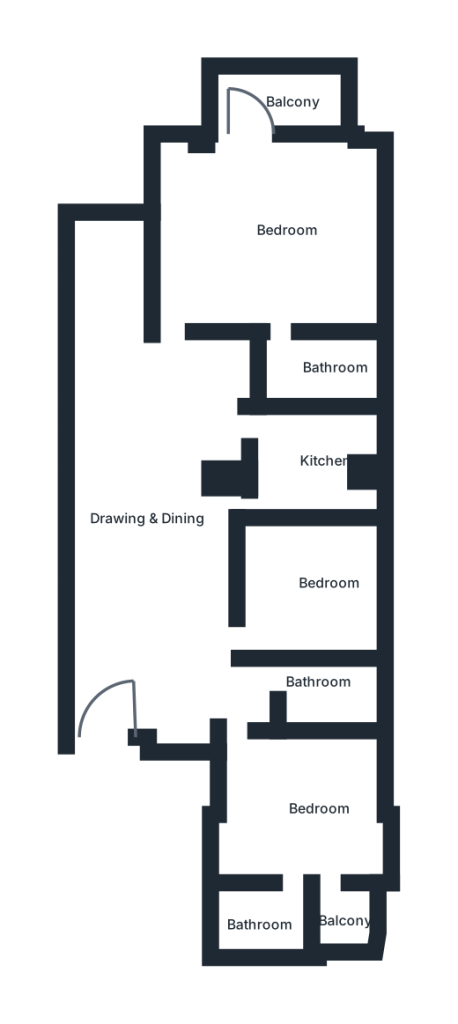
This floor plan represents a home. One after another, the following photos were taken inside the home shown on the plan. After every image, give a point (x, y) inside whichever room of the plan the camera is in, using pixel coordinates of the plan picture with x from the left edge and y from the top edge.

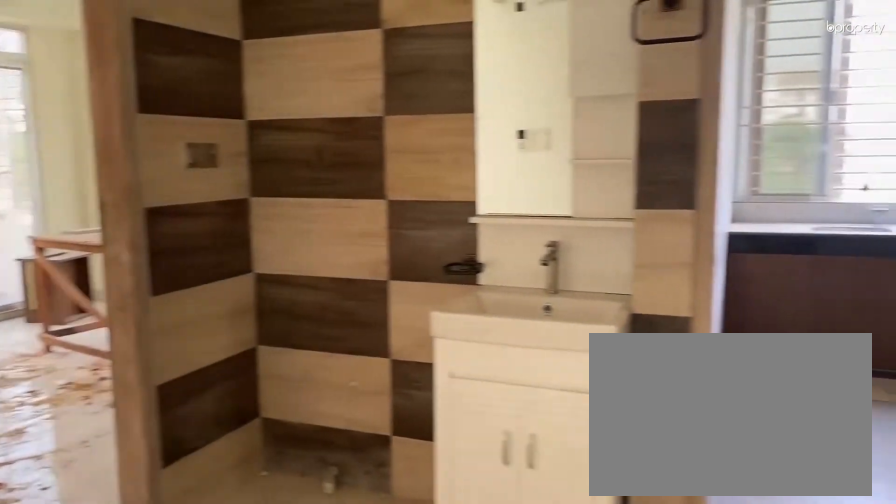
(153, 566)
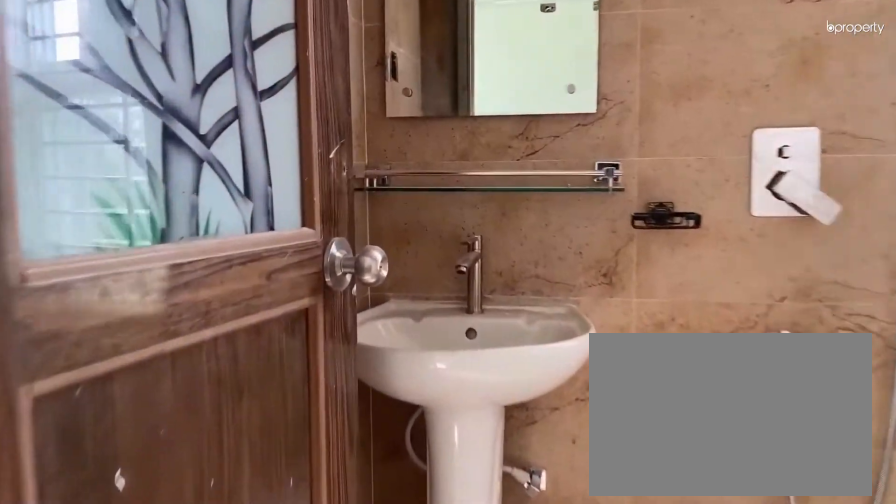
(272, 930)
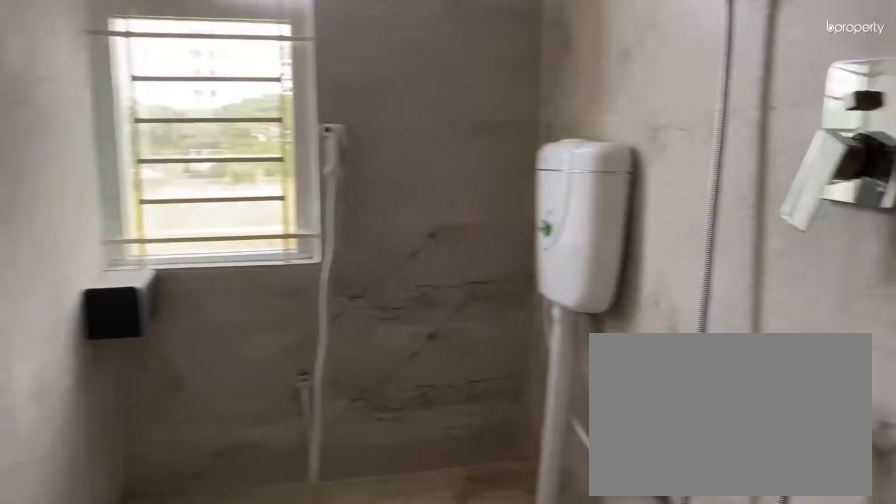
(314, 687)
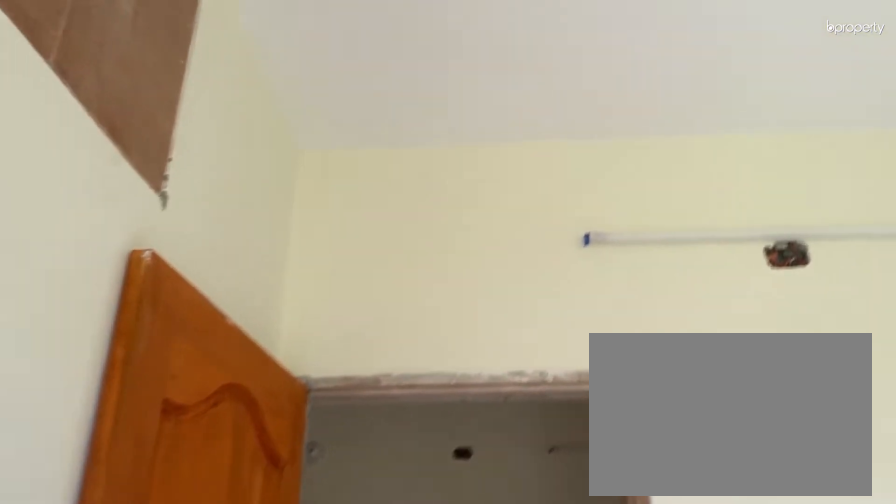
(297, 580)
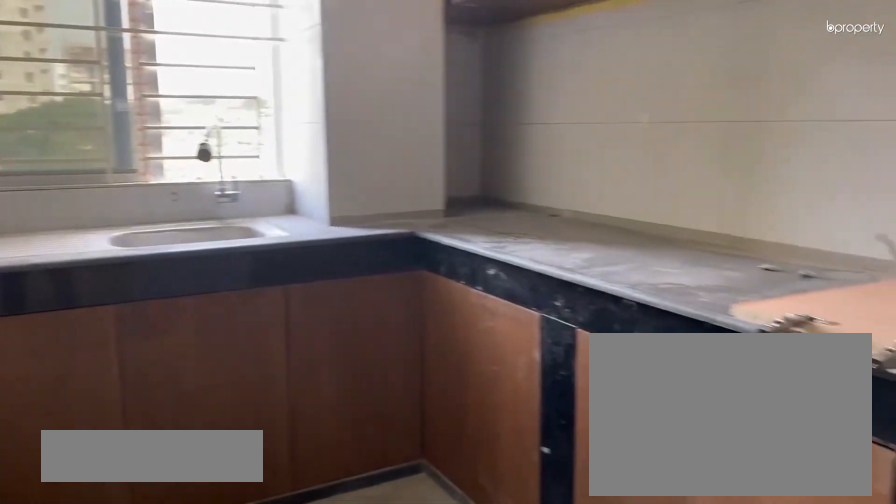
(313, 458)
